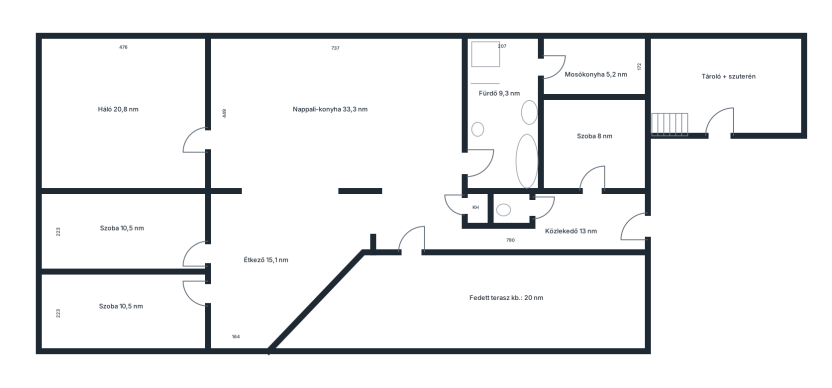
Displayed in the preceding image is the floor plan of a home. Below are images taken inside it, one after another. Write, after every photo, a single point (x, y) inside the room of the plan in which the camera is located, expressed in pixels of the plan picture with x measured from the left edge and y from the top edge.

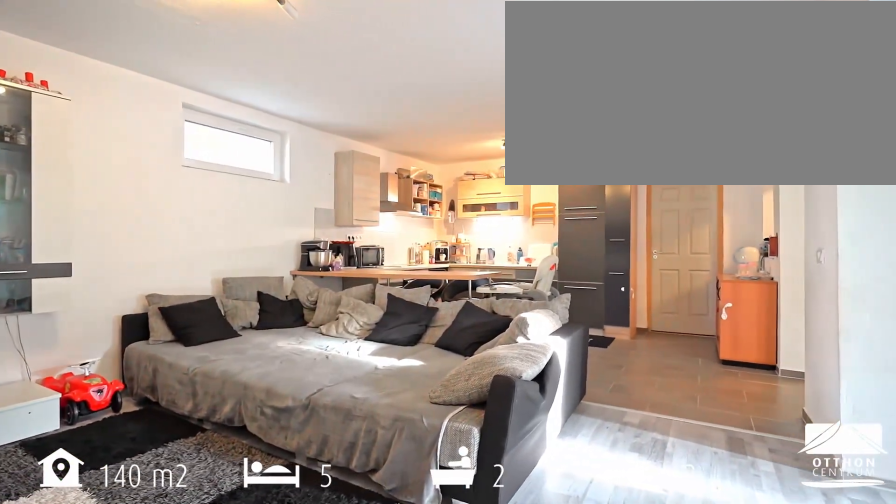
(337, 114)
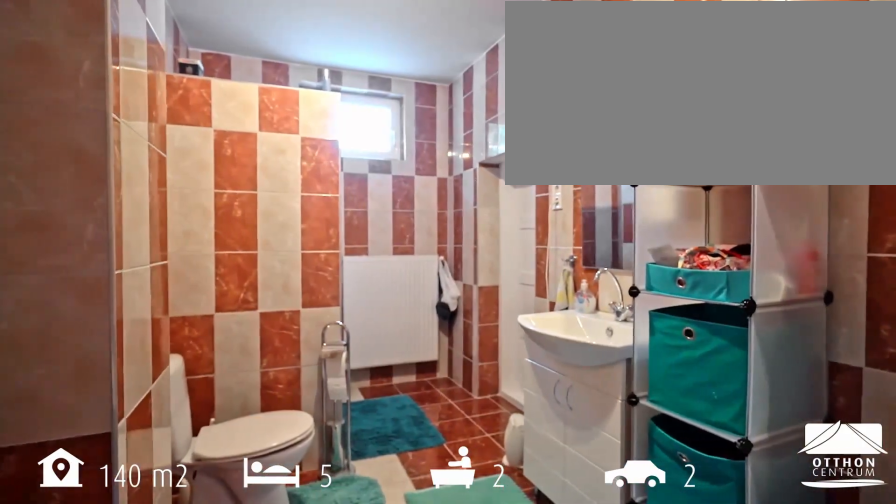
(502, 116)
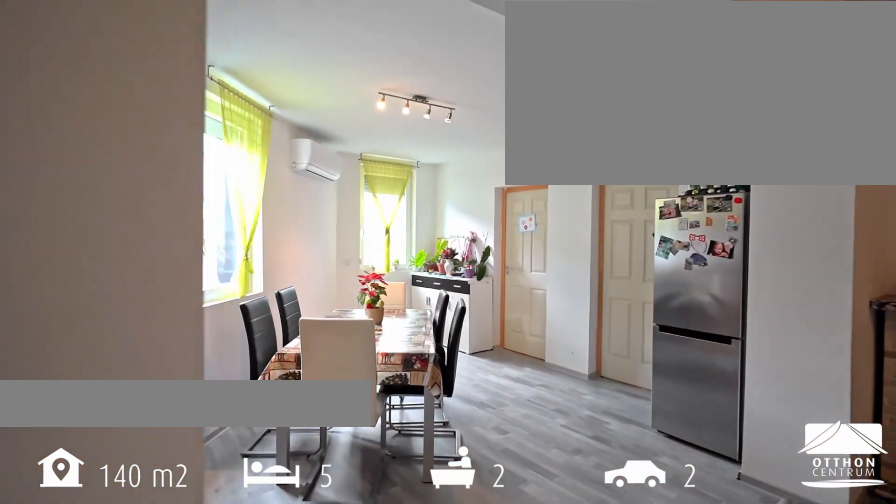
(267, 260)
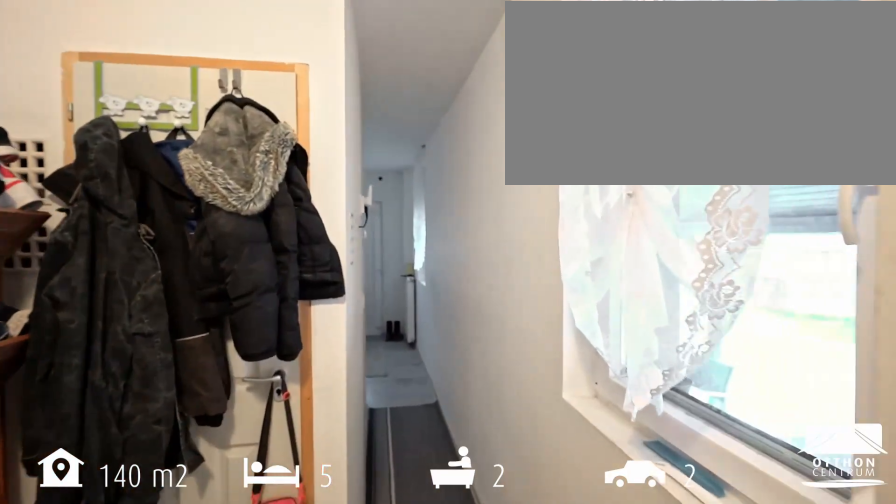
(504, 238)
